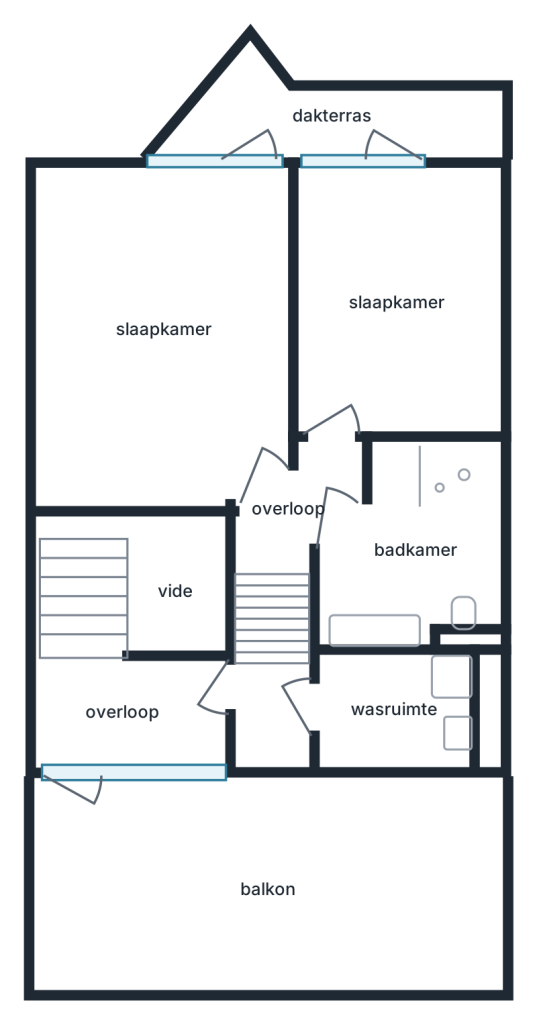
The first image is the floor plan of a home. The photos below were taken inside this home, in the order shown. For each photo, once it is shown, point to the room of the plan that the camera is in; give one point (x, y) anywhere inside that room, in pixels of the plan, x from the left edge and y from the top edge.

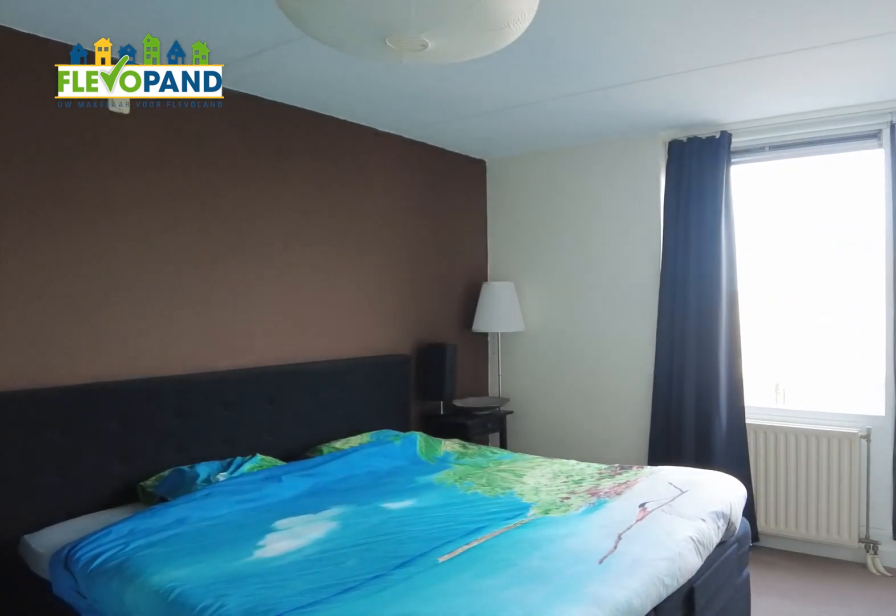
(81, 203)
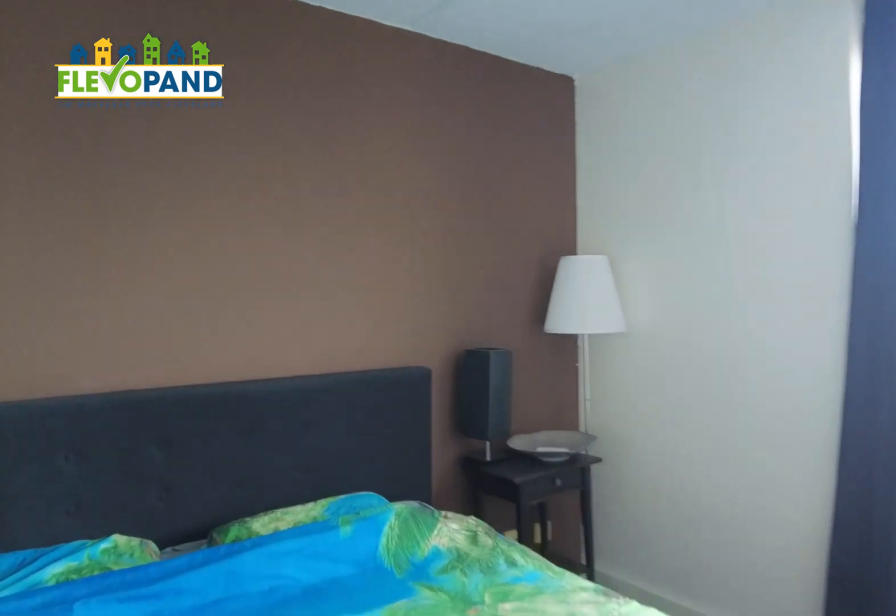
(81, 203)
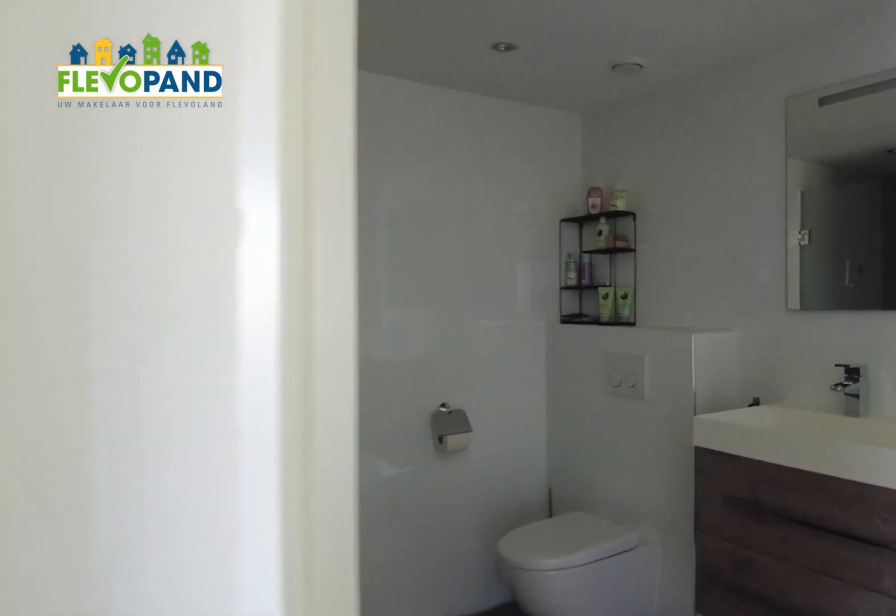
(373, 629)
